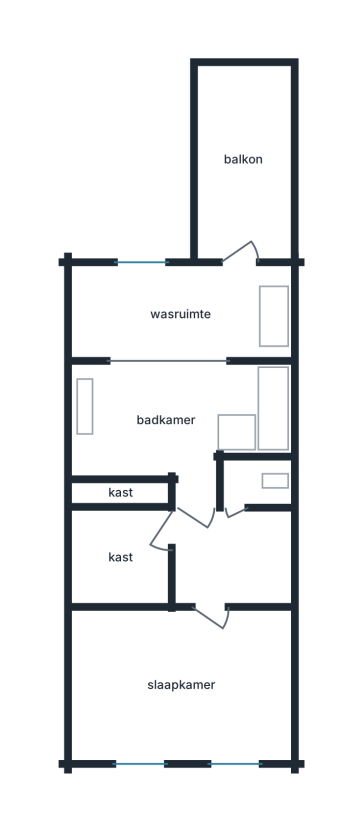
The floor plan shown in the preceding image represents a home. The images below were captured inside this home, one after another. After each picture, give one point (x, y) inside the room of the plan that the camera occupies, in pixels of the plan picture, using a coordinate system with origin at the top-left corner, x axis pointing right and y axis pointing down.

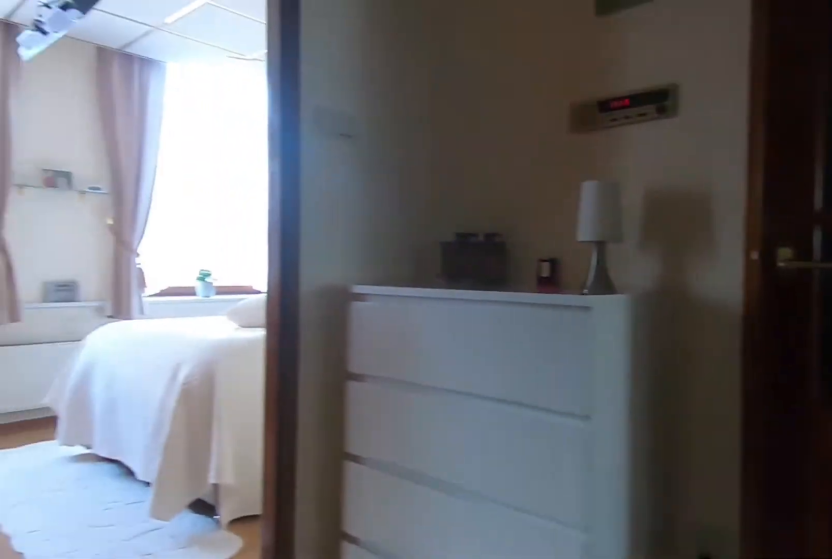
(215, 543)
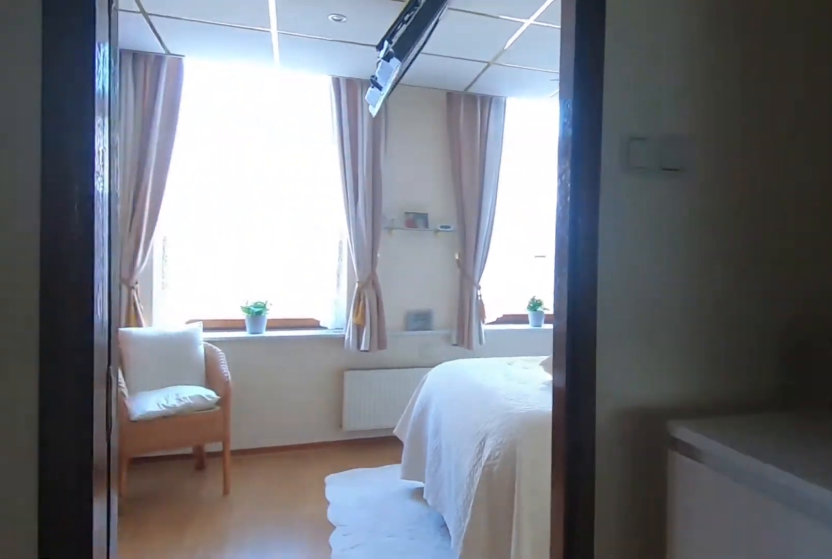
(215, 543)
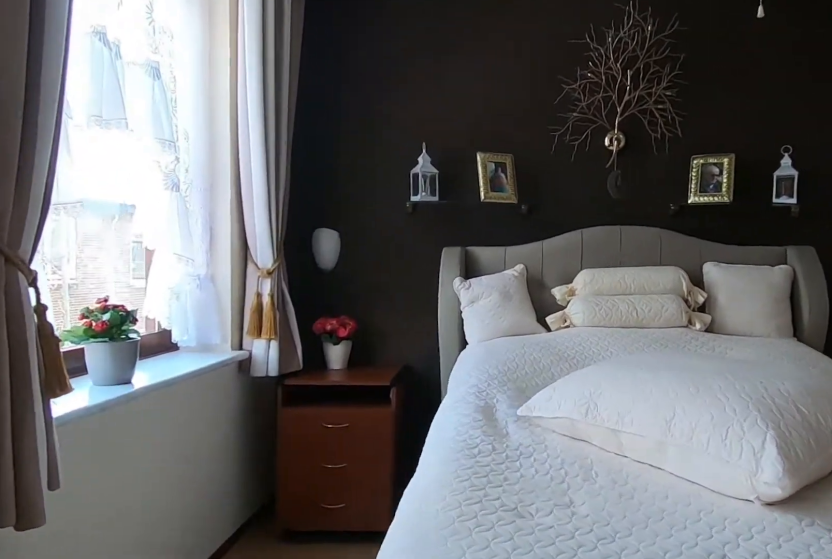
(179, 688)
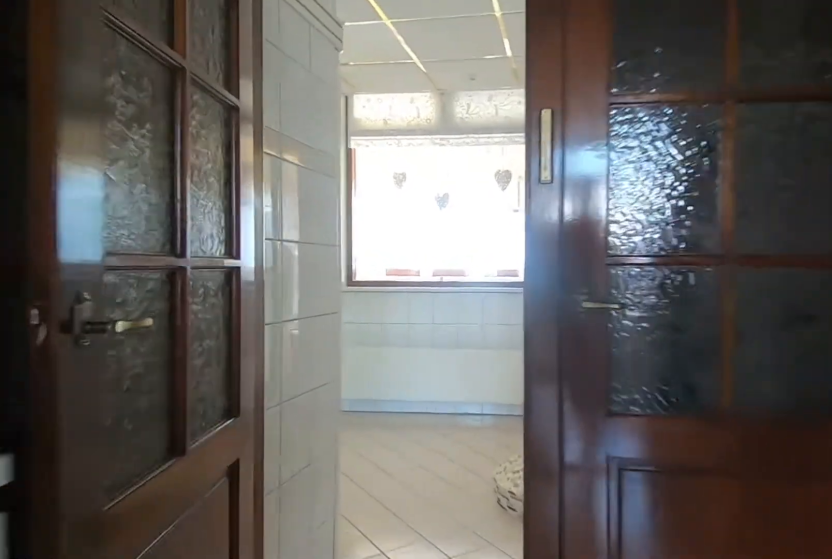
(215, 541)
